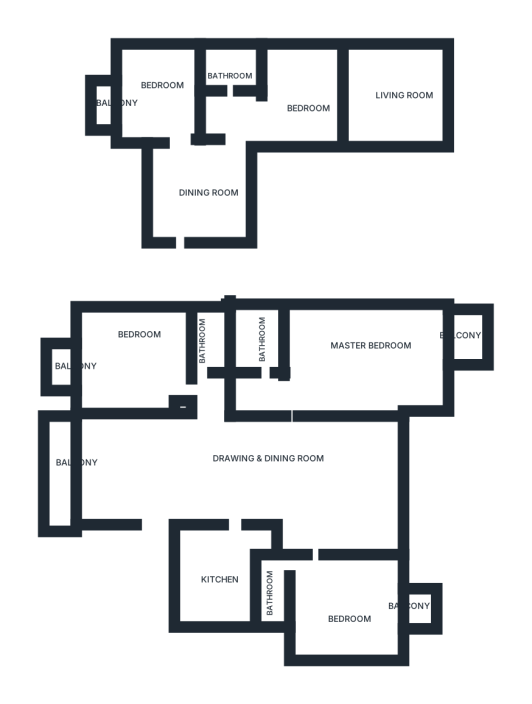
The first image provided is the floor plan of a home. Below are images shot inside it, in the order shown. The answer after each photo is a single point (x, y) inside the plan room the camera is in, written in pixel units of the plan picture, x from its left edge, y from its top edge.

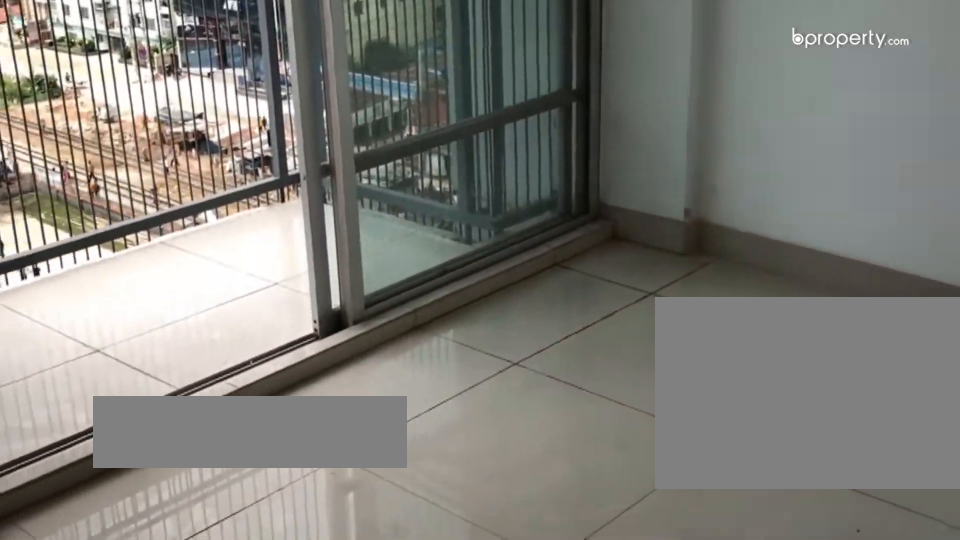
(130, 84)
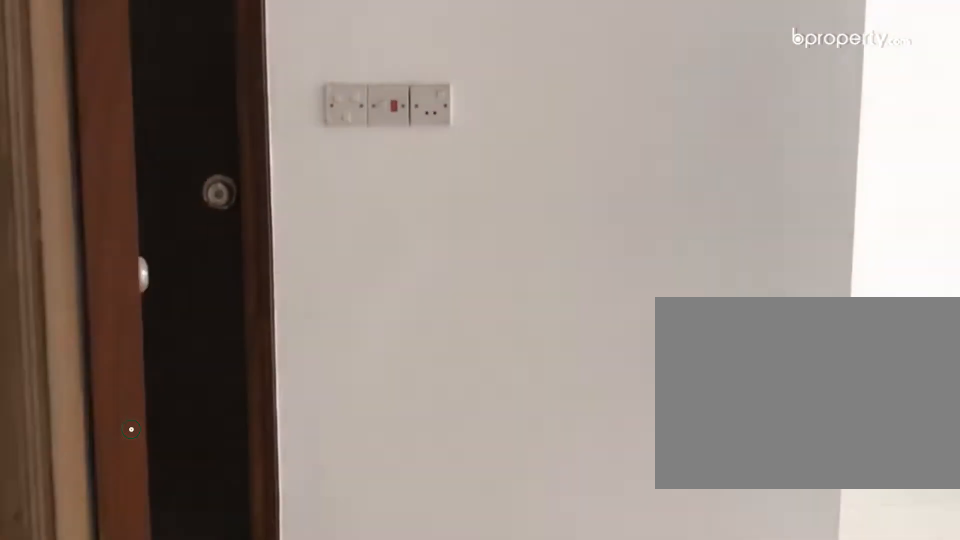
(267, 122)
